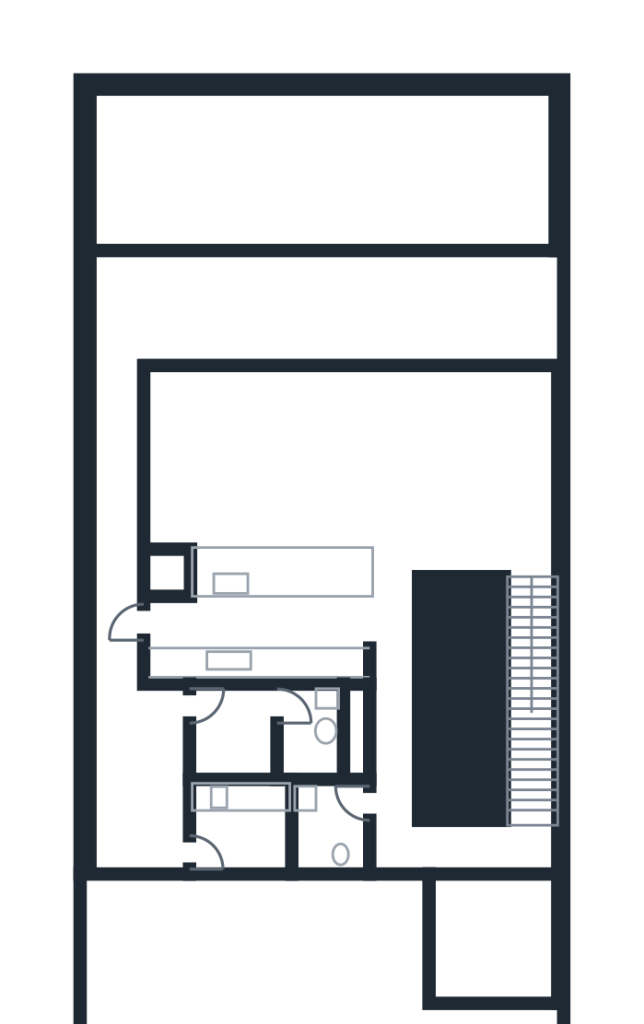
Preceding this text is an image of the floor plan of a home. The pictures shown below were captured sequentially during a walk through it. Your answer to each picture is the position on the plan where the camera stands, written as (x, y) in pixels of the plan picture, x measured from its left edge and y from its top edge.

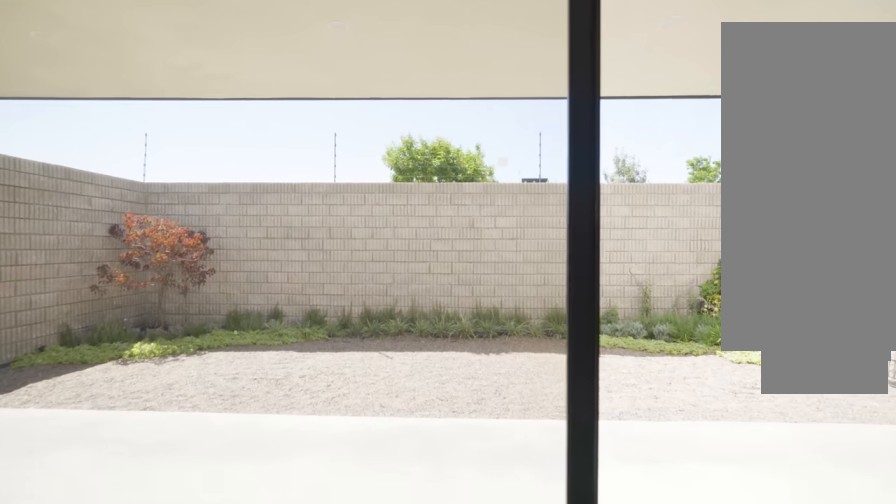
(313, 467)
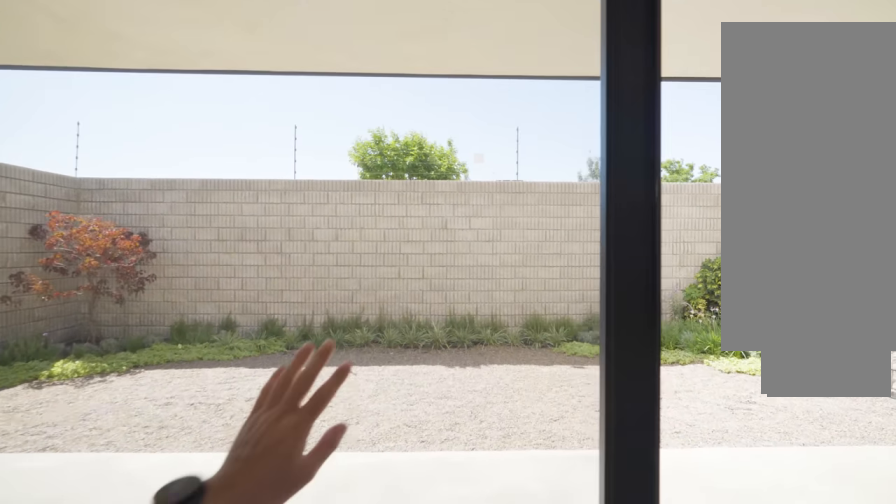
(303, 456)
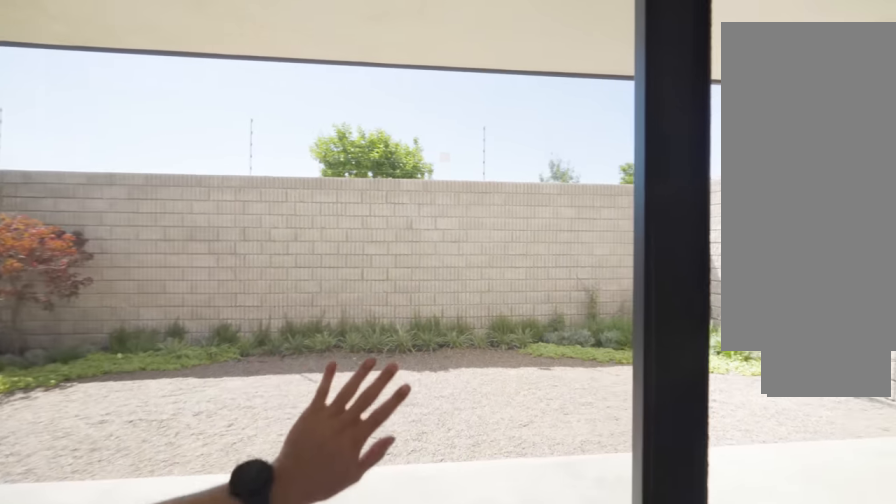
(290, 434)
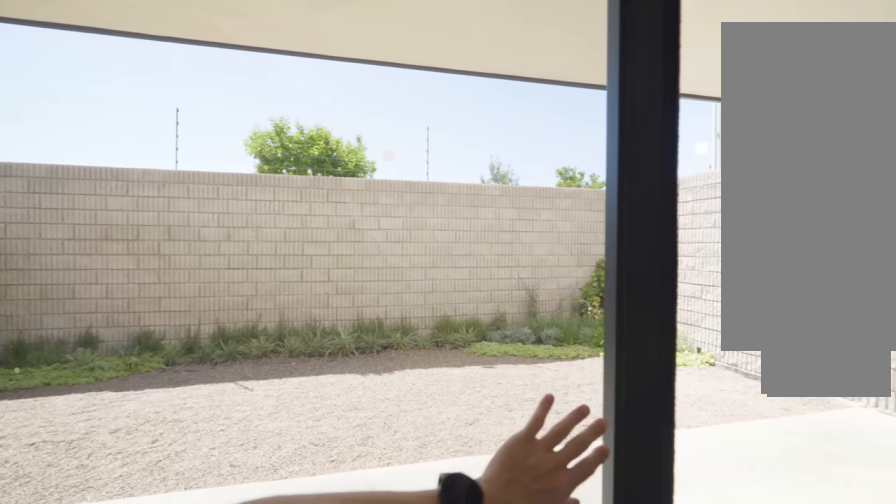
(276, 397)
